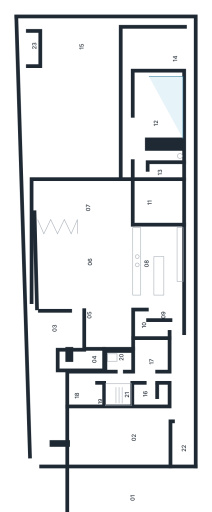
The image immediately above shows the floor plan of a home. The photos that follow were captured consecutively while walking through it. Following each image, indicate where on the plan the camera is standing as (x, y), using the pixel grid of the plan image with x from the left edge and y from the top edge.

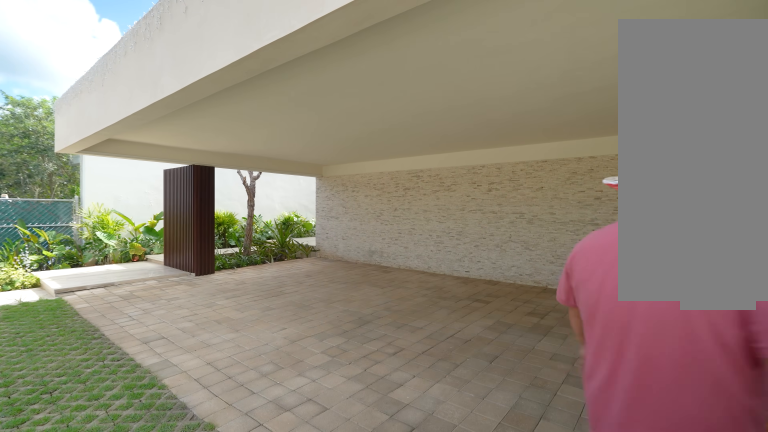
(130, 478)
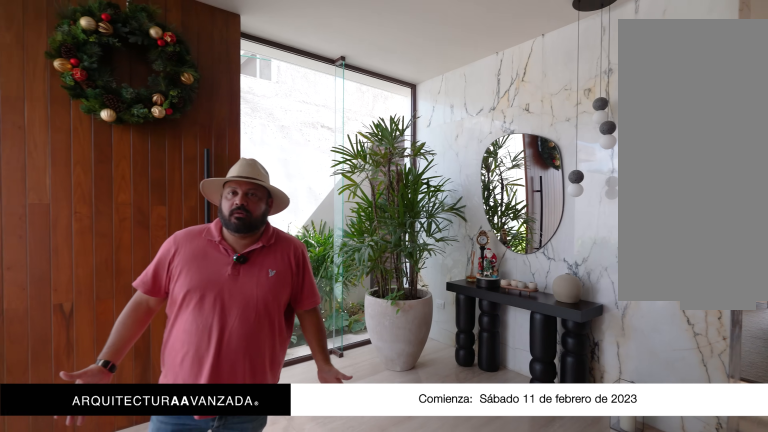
(56, 334)
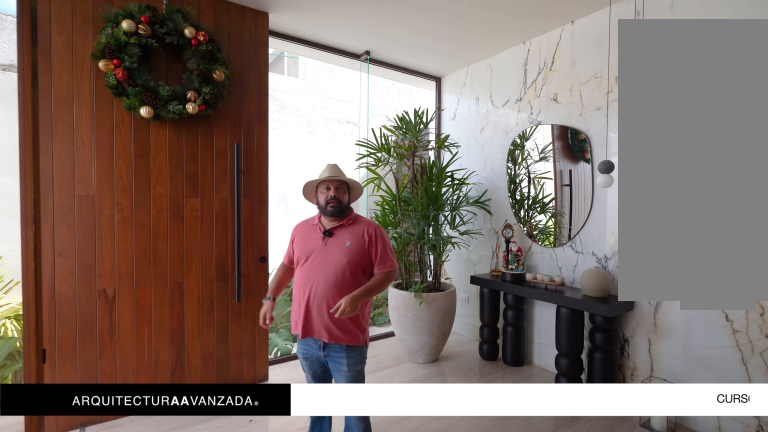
(64, 333)
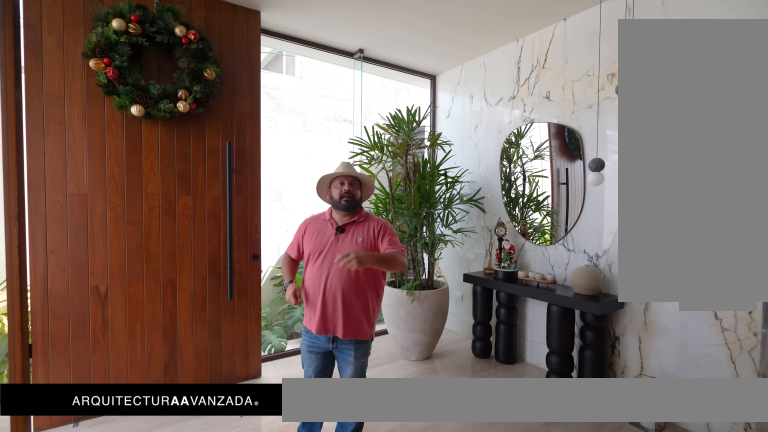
(64, 333)
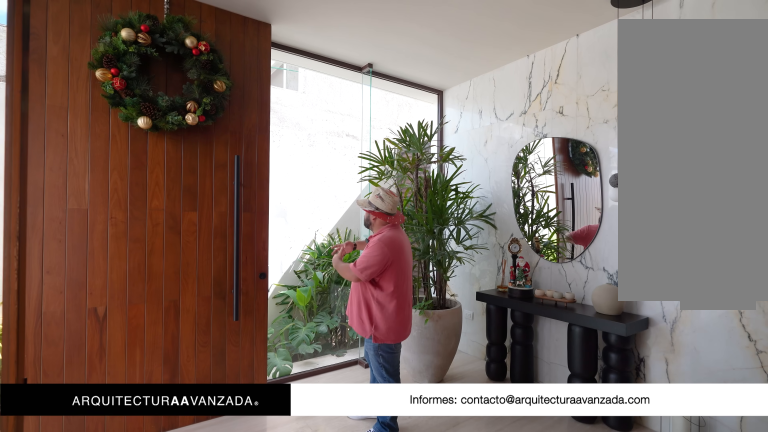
(71, 340)
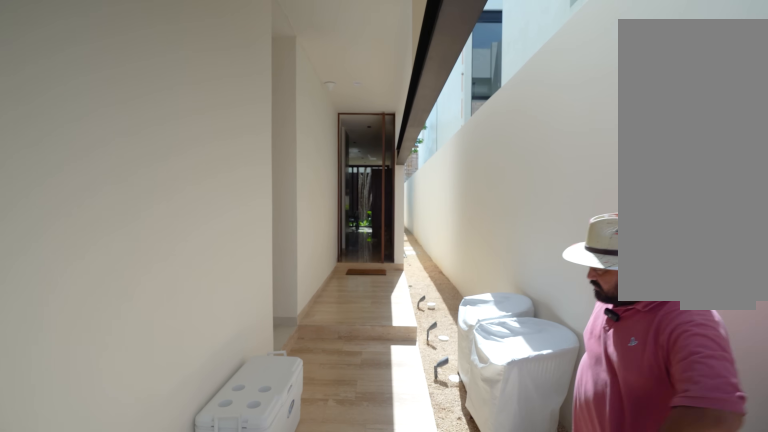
(188, 401)
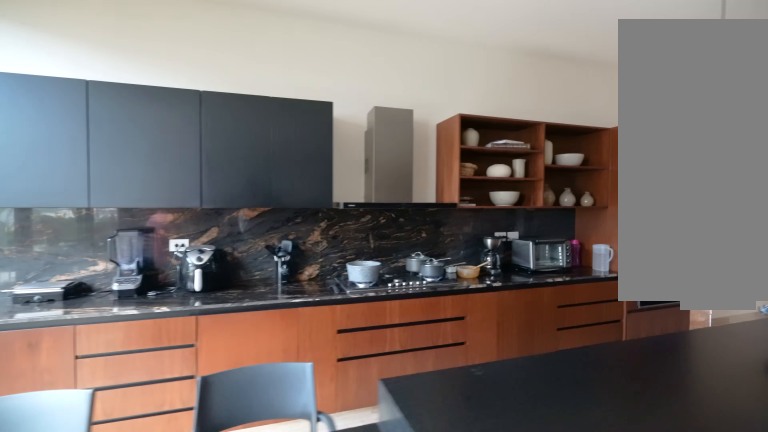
(143, 235)
